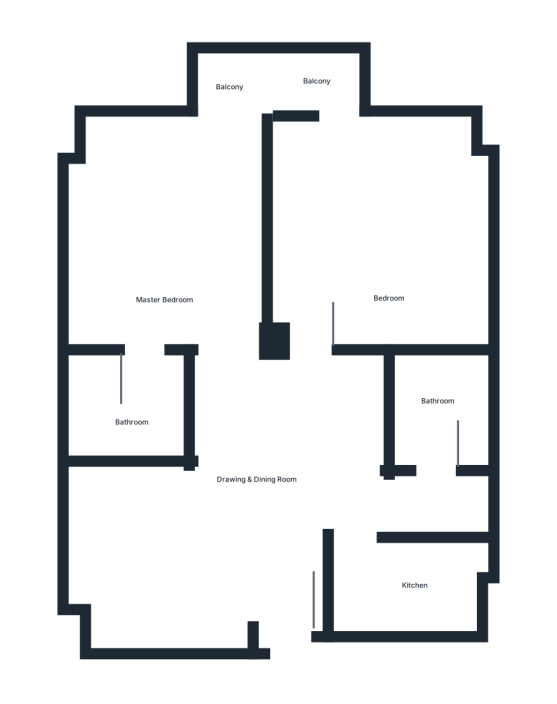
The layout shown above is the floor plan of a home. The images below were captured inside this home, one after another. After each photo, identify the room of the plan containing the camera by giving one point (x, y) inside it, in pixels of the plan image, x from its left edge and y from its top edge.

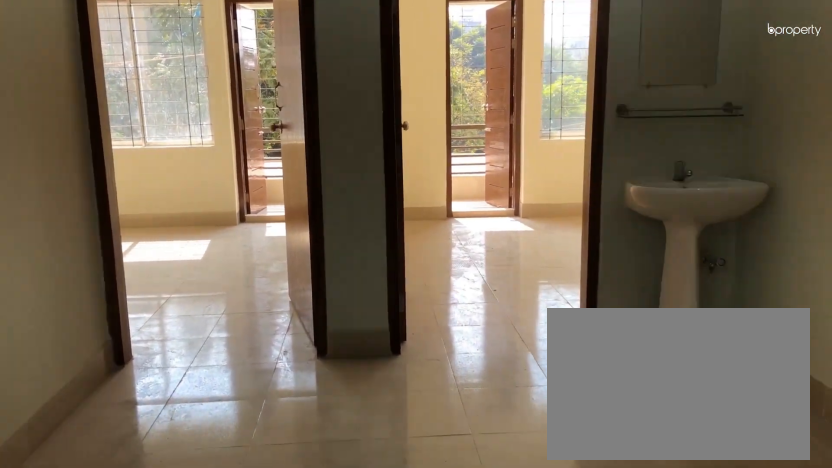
(262, 499)
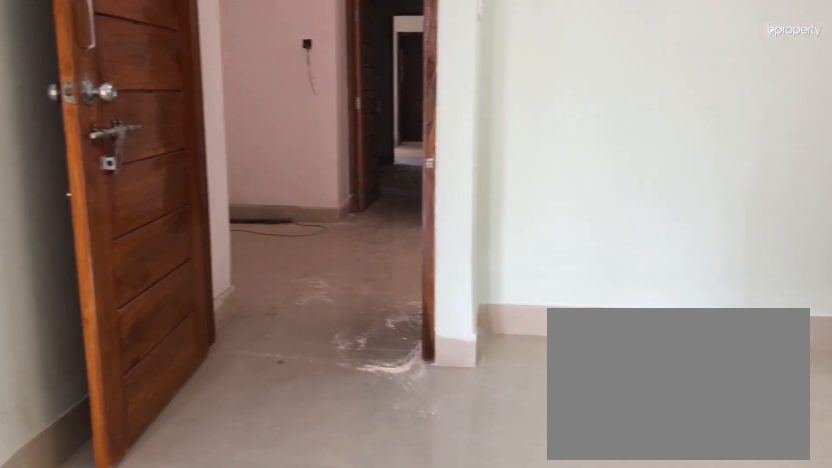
(262, 499)
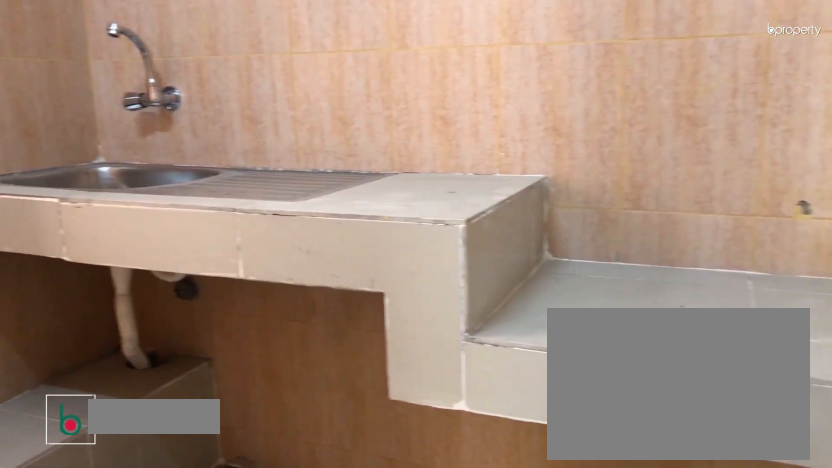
(415, 598)
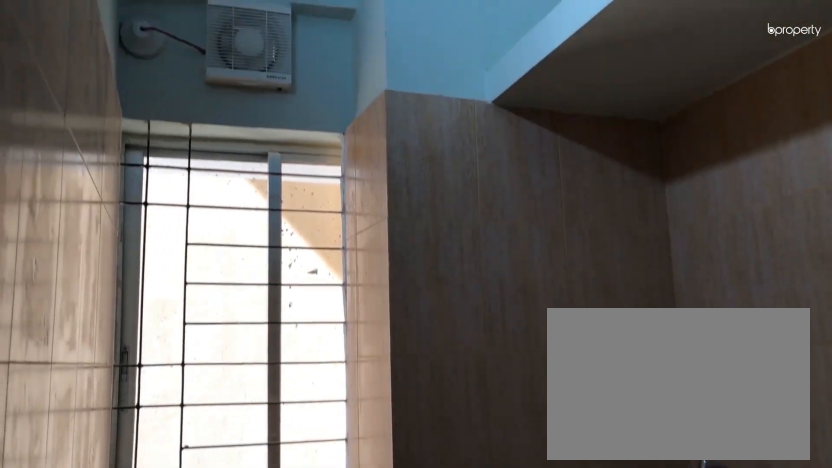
(414, 598)
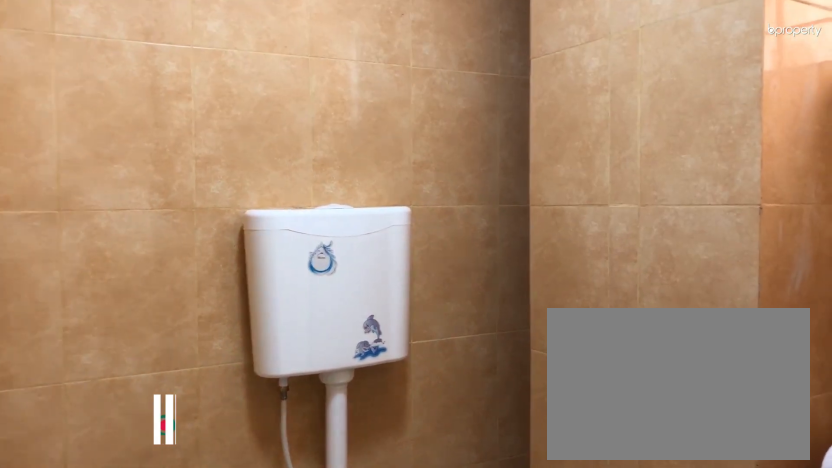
(437, 409)
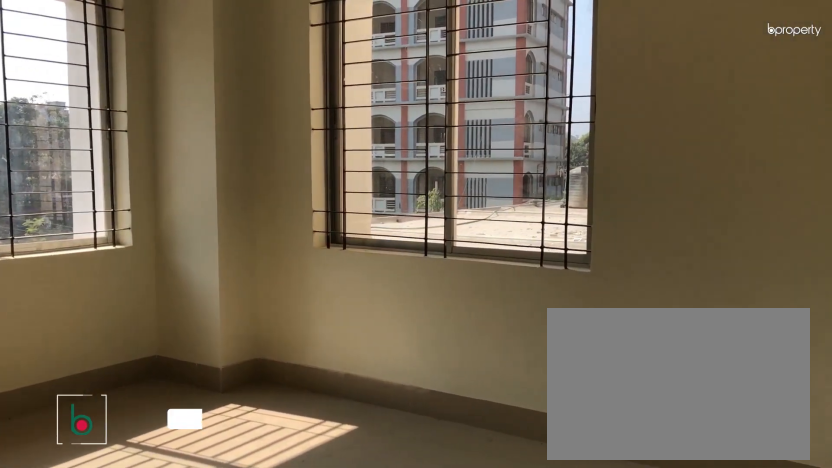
(386, 235)
